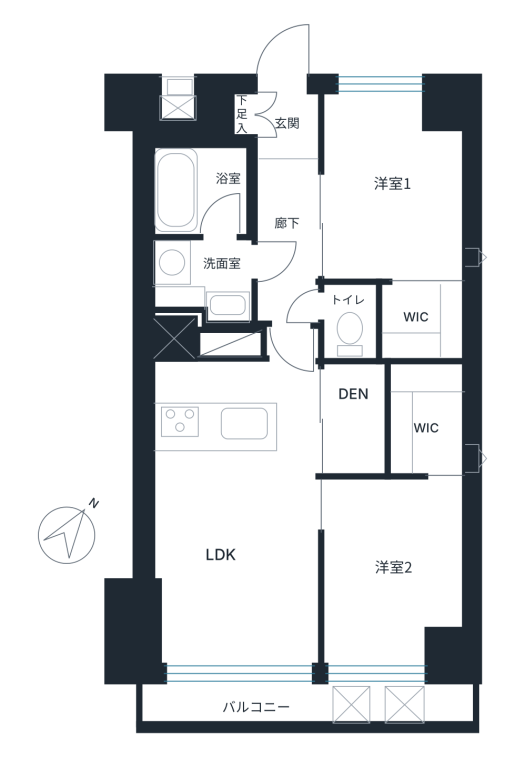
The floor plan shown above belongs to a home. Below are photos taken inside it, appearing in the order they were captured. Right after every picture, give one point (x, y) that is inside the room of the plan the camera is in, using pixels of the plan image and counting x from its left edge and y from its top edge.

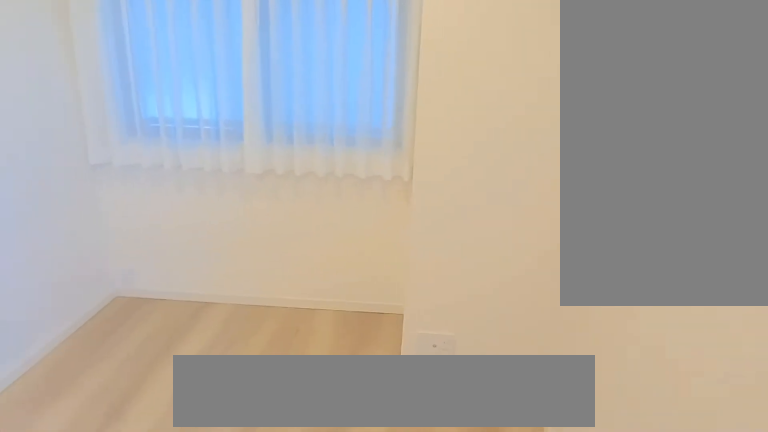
(397, 193)
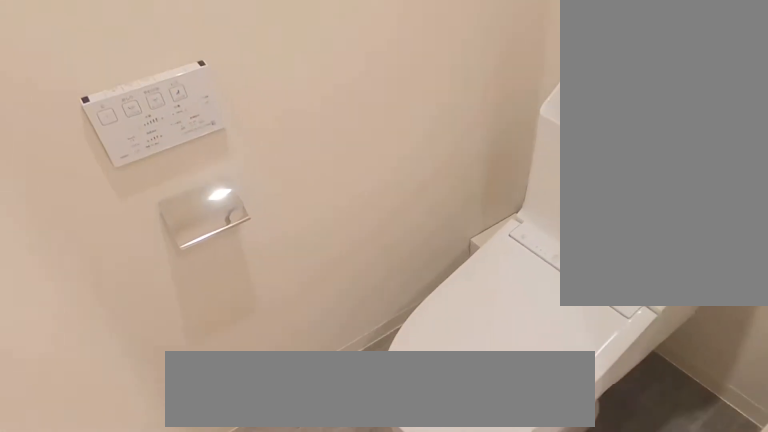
(355, 322)
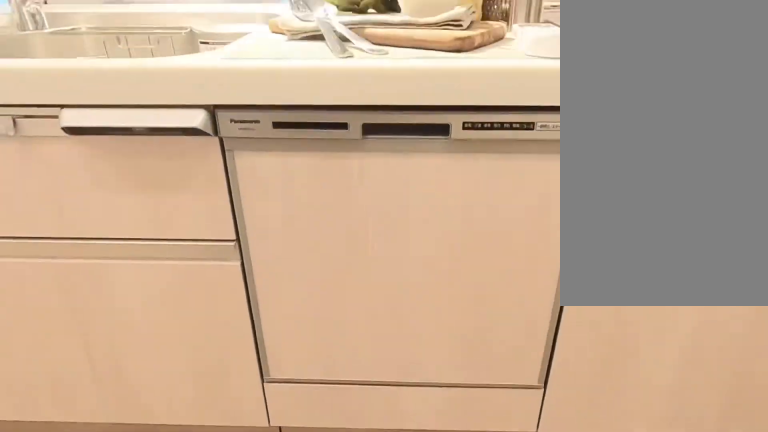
(218, 390)
